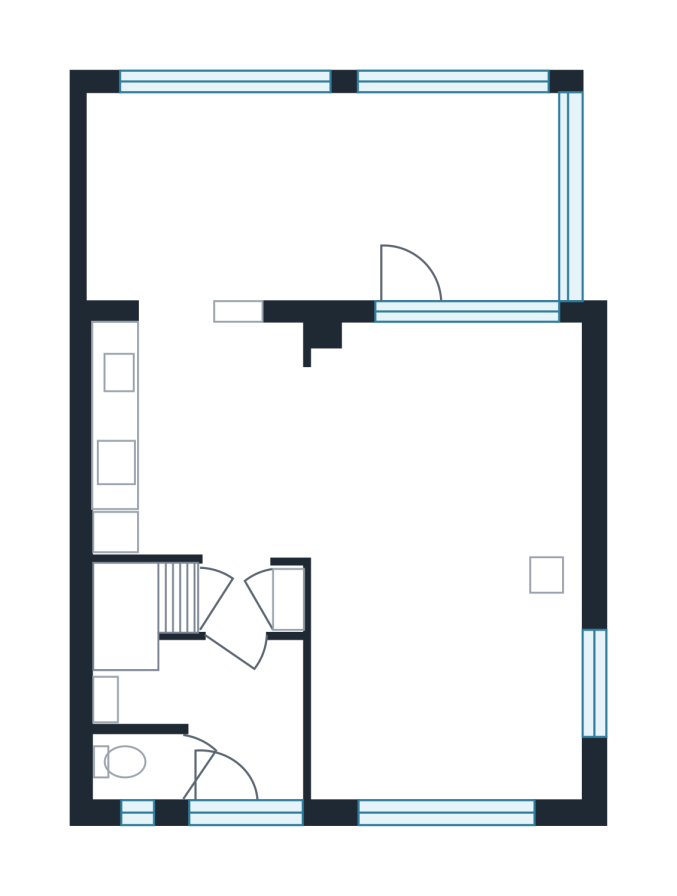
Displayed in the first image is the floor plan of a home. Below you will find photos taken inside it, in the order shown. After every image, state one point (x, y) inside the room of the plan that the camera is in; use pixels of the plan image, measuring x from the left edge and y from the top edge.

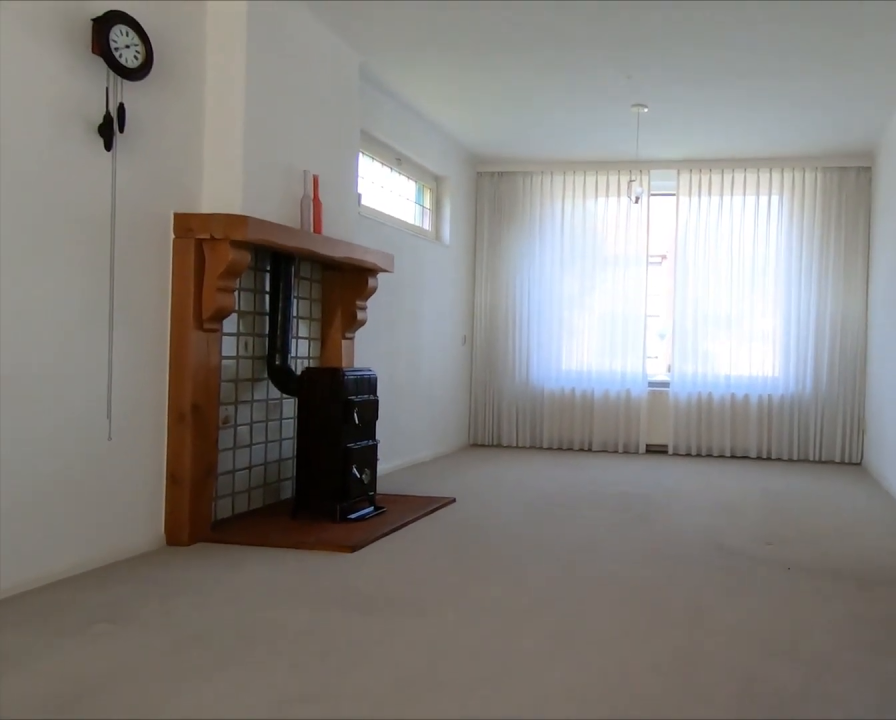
(444, 562)
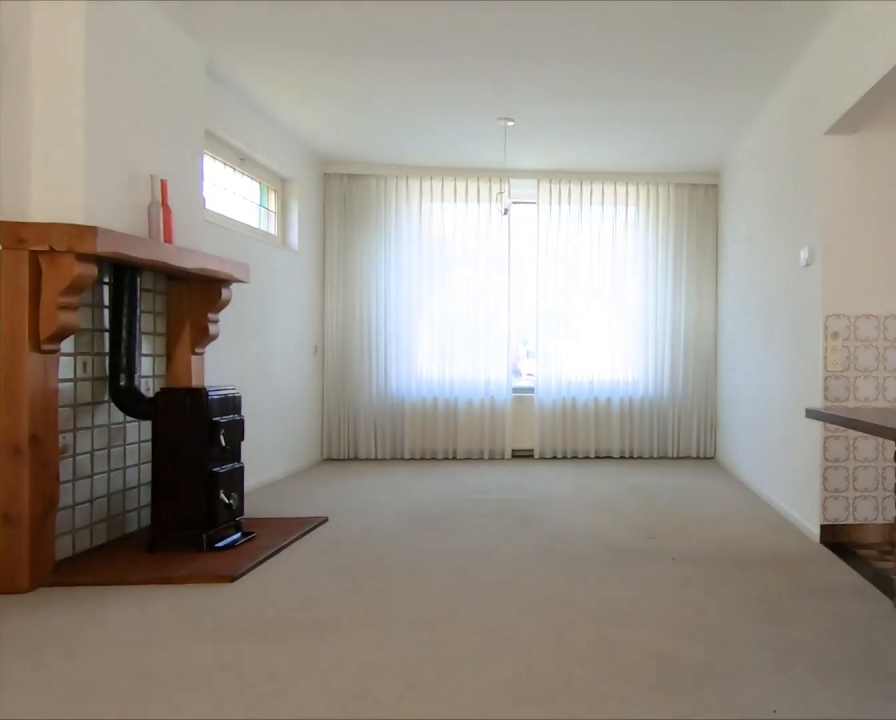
(443, 561)
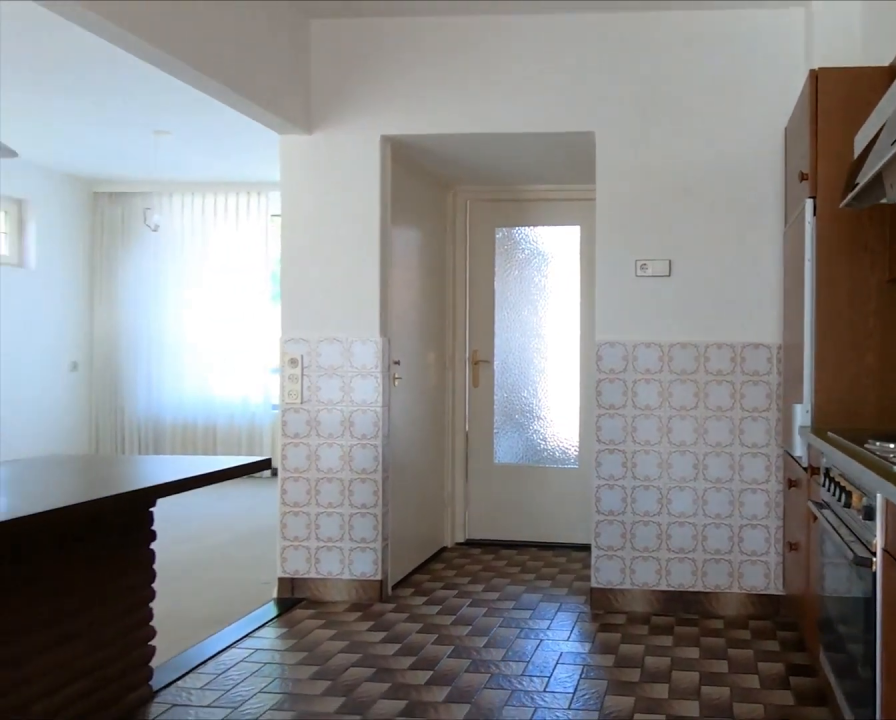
(221, 455)
